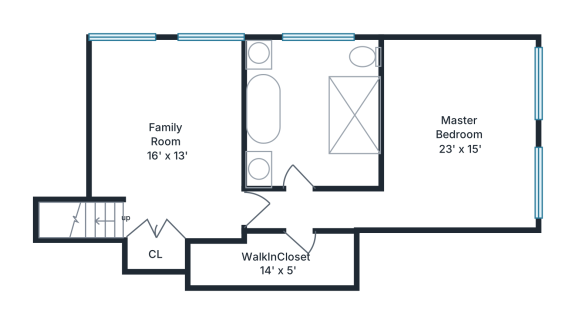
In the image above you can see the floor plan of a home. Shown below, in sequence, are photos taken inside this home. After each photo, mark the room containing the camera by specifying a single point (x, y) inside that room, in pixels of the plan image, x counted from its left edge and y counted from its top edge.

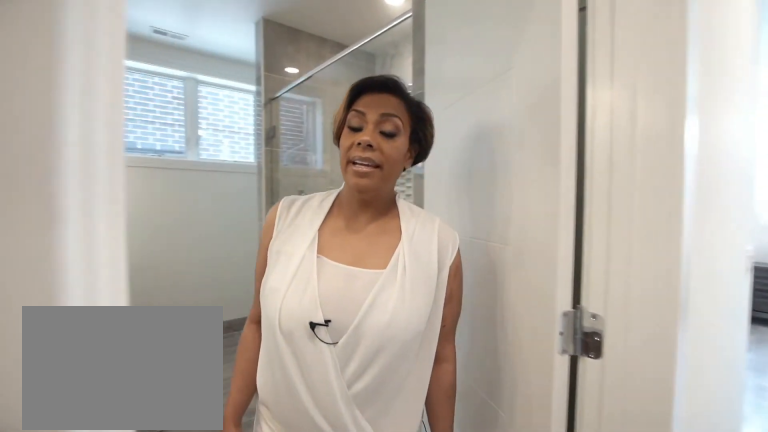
(313, 114)
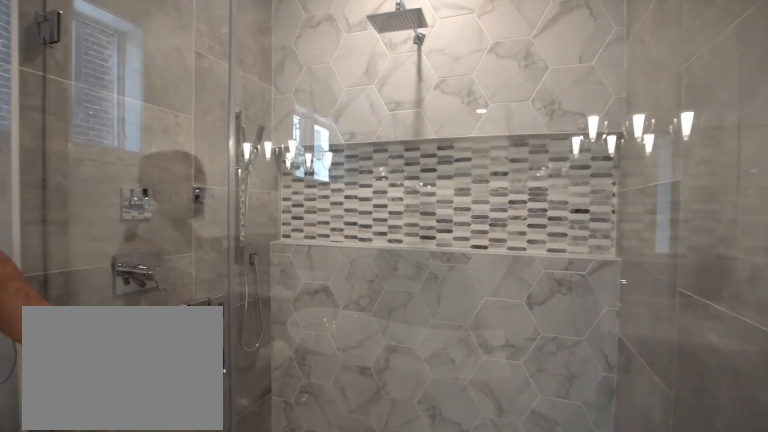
(313, 114)
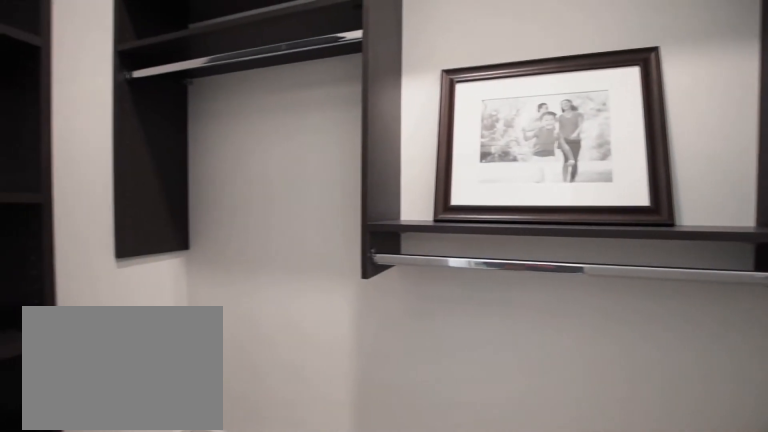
(274, 260)
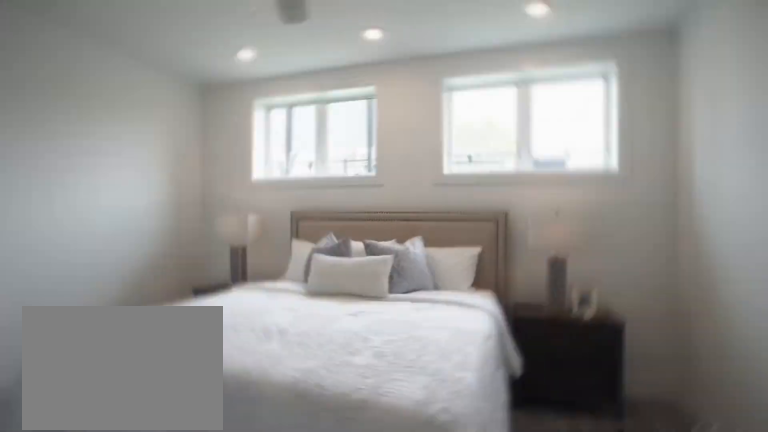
(461, 133)
